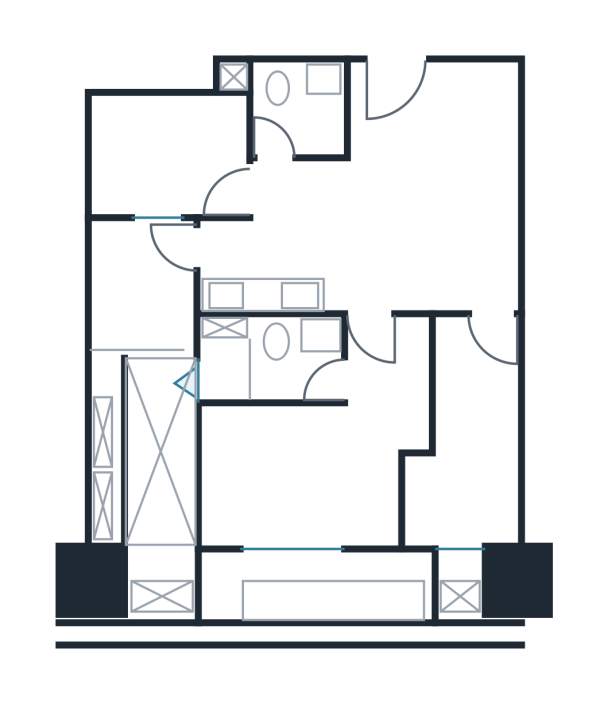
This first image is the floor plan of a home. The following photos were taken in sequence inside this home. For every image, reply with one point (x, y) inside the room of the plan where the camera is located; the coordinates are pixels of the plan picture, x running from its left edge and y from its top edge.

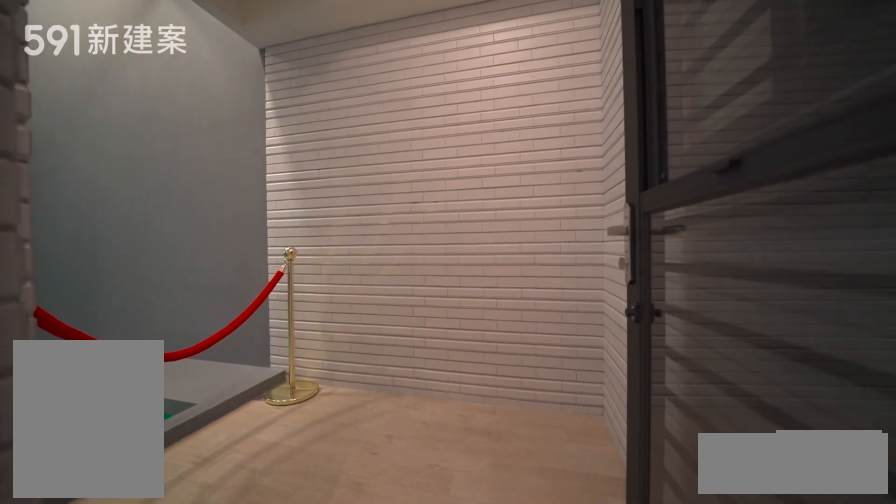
(139, 286)
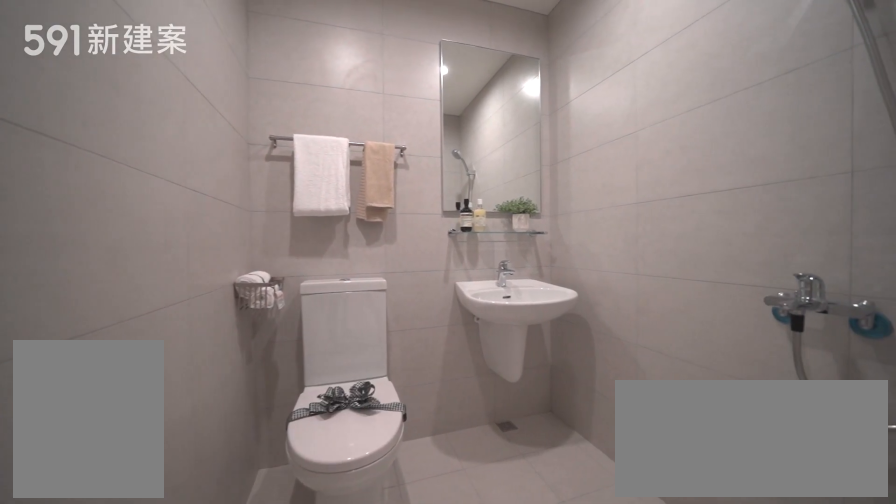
(298, 110)
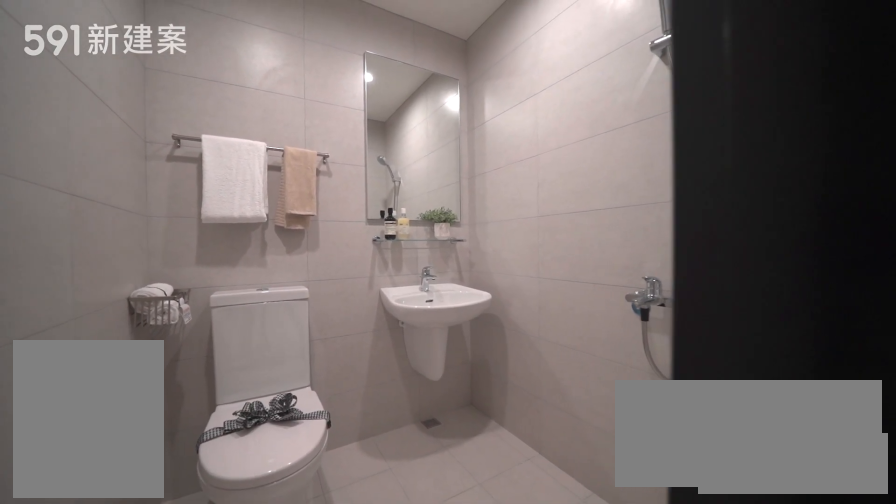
(298, 110)
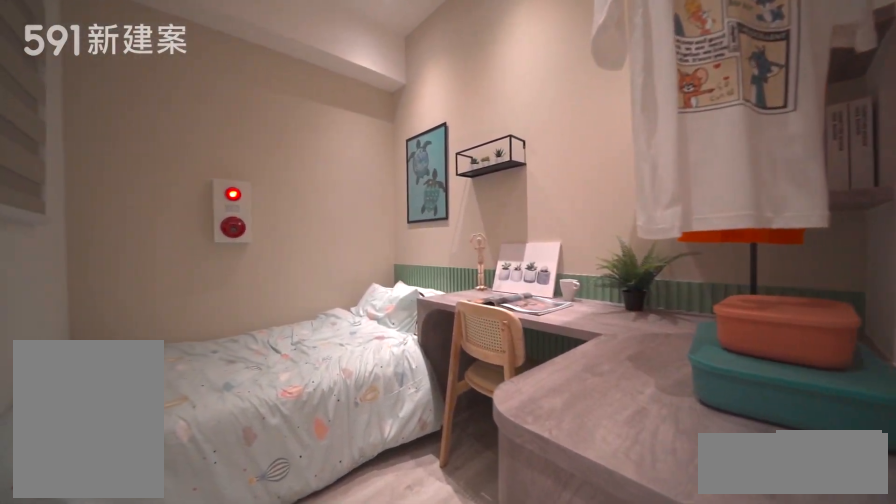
(164, 152)
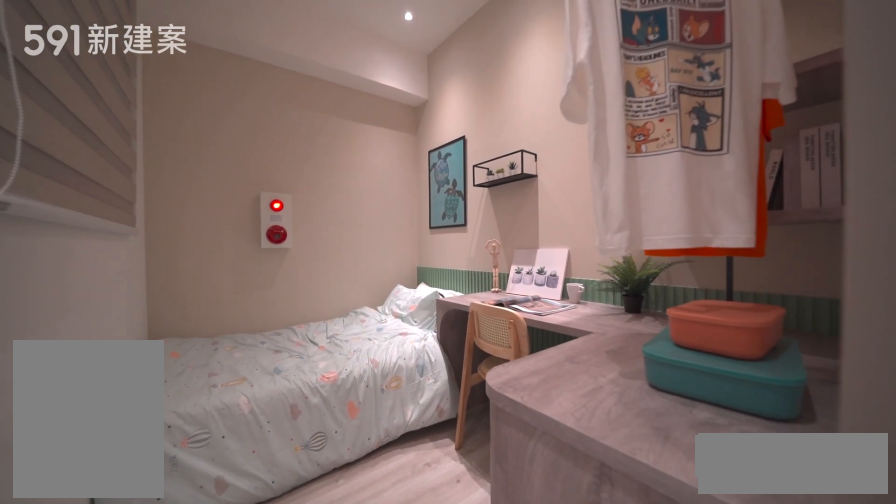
(164, 152)
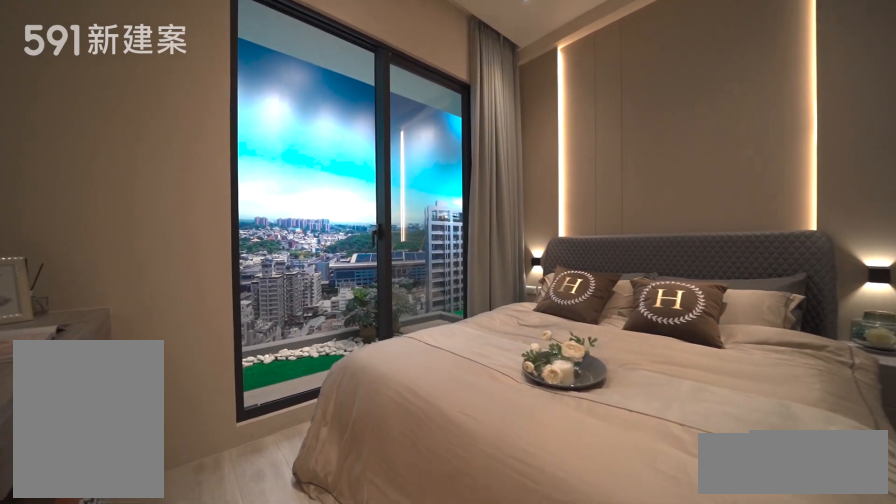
(316, 455)
